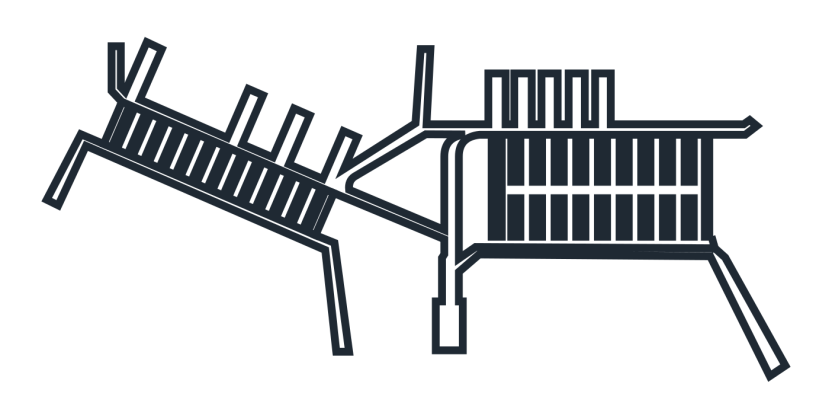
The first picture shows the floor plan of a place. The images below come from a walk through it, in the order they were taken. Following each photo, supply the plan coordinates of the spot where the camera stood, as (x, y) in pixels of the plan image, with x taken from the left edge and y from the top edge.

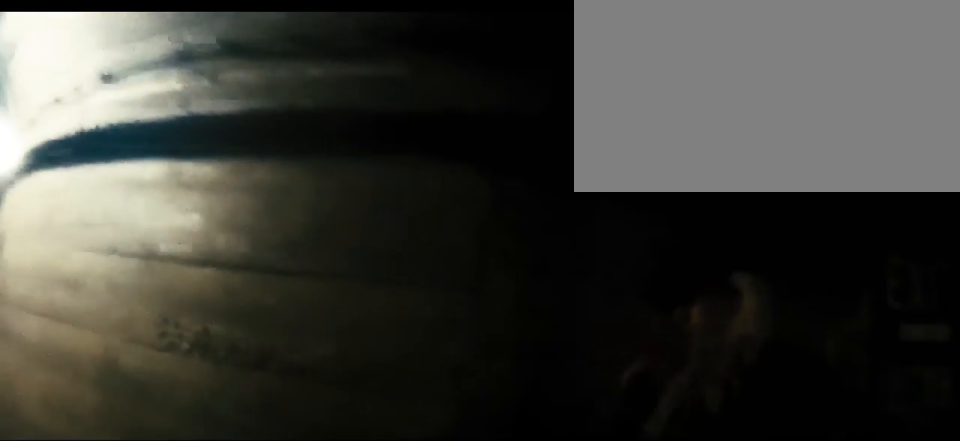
(708, 247)
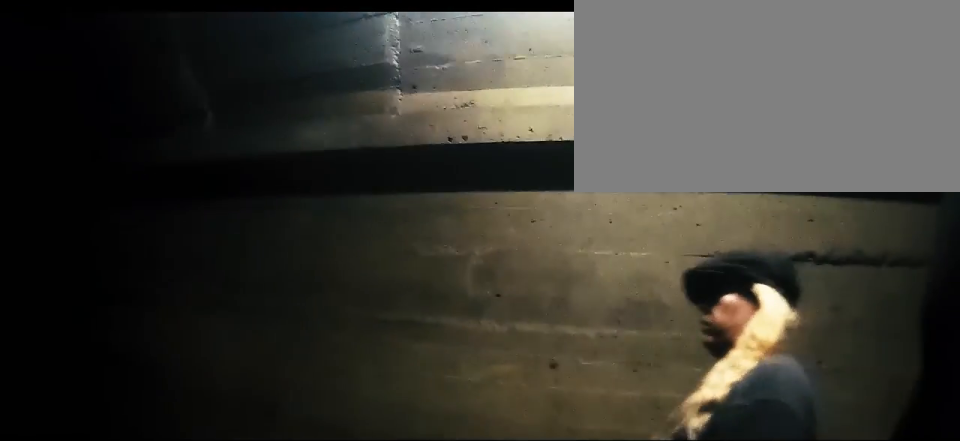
(716, 249)
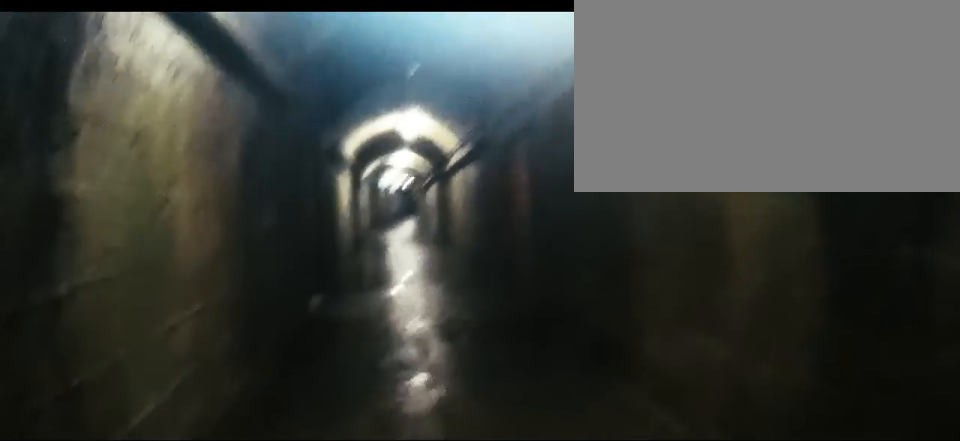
(596, 130)
